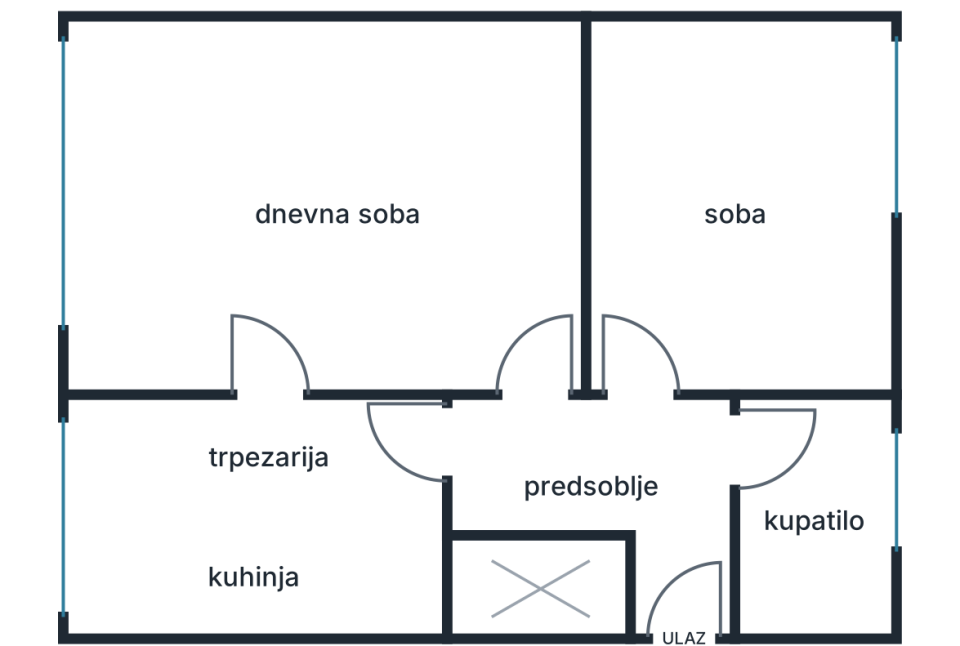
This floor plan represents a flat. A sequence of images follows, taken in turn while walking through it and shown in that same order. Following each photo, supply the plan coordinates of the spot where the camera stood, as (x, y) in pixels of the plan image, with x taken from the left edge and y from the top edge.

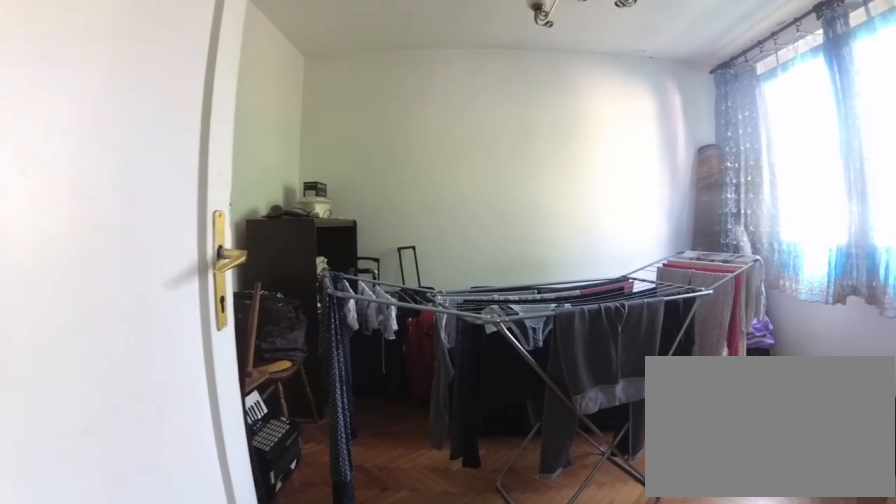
(639, 391)
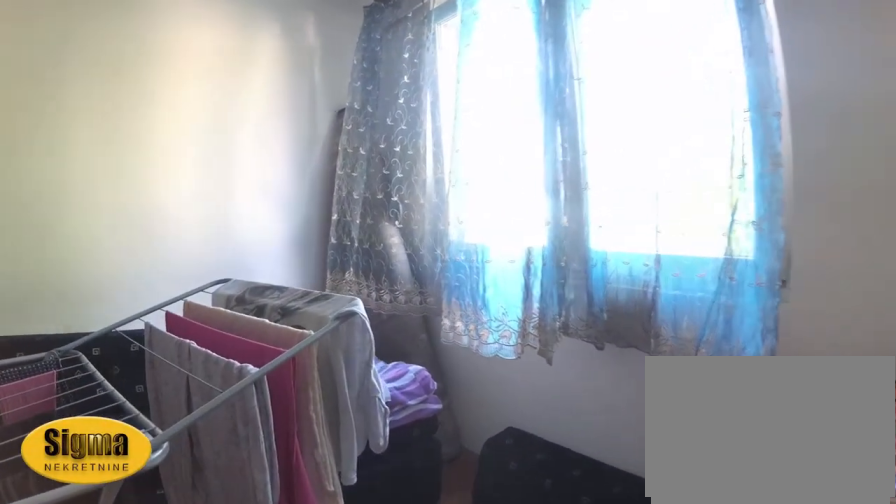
(721, 311)
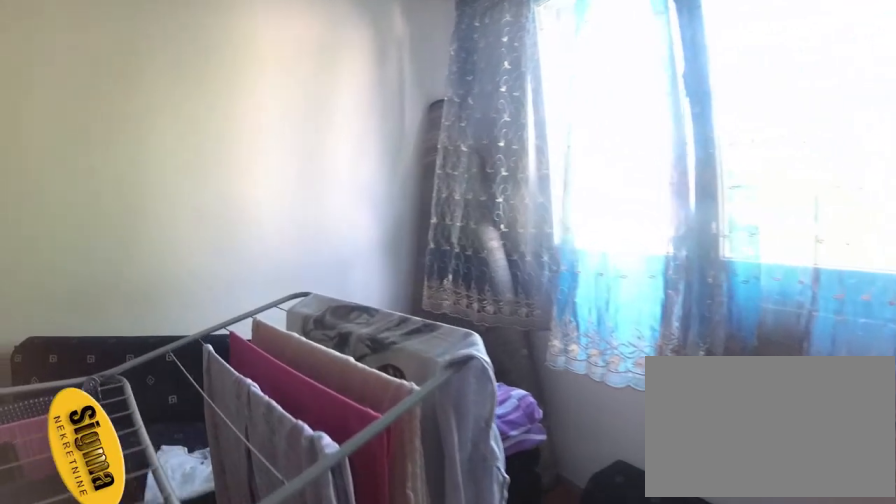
(738, 300)
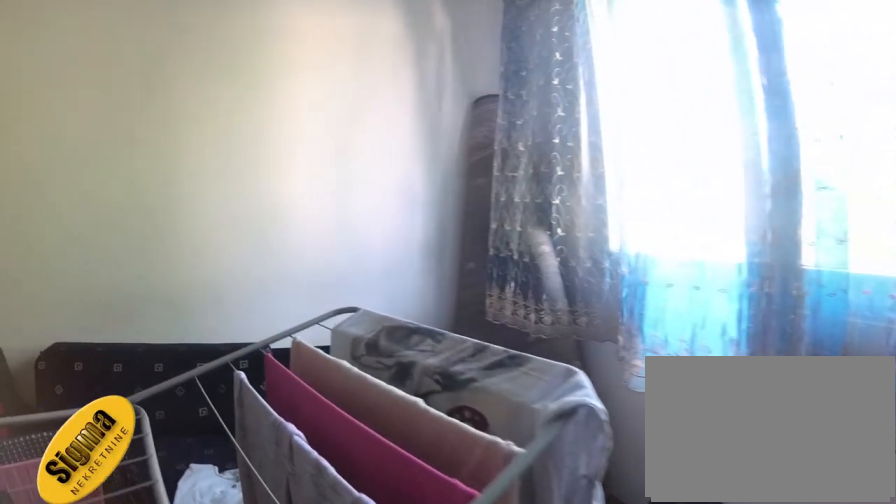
(742, 297)
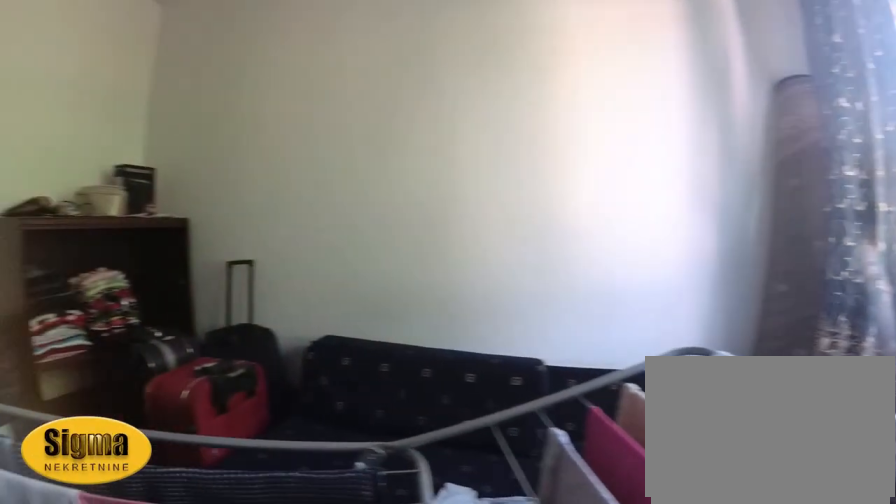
(748, 287)
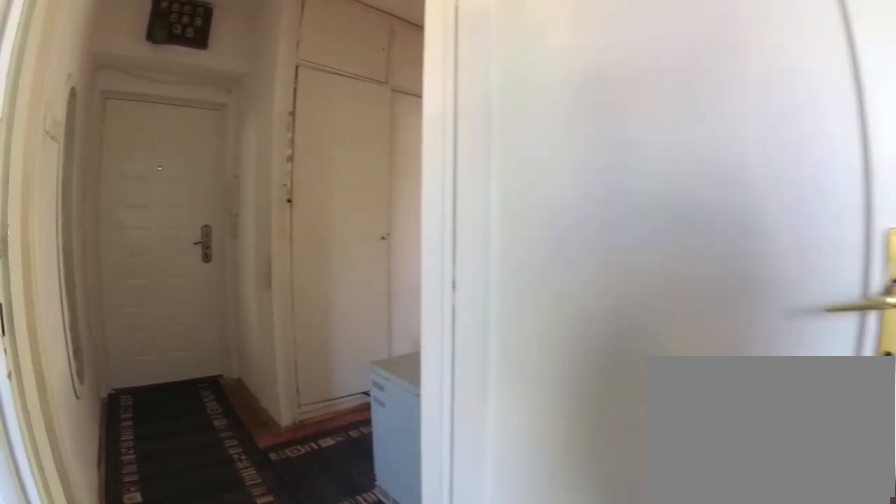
(696, 269)
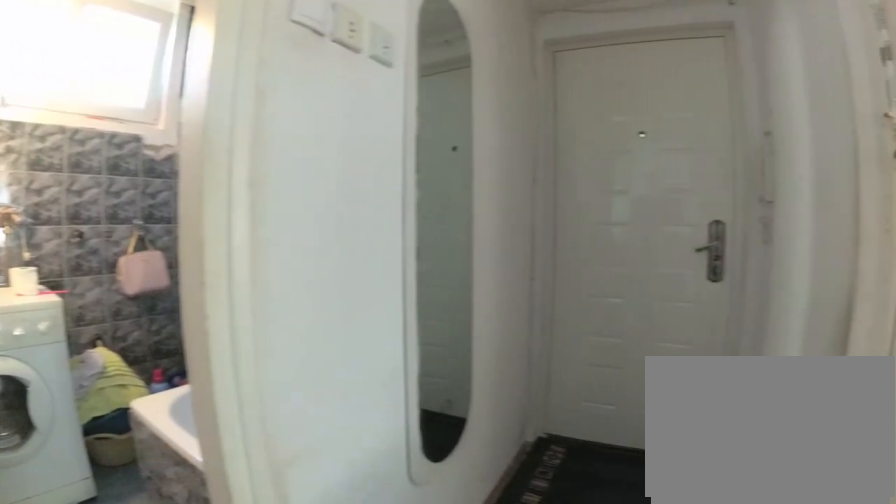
(676, 407)
